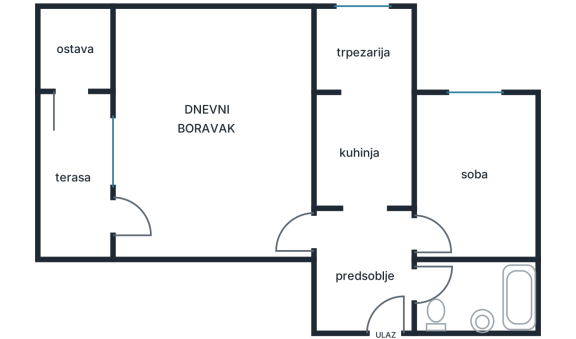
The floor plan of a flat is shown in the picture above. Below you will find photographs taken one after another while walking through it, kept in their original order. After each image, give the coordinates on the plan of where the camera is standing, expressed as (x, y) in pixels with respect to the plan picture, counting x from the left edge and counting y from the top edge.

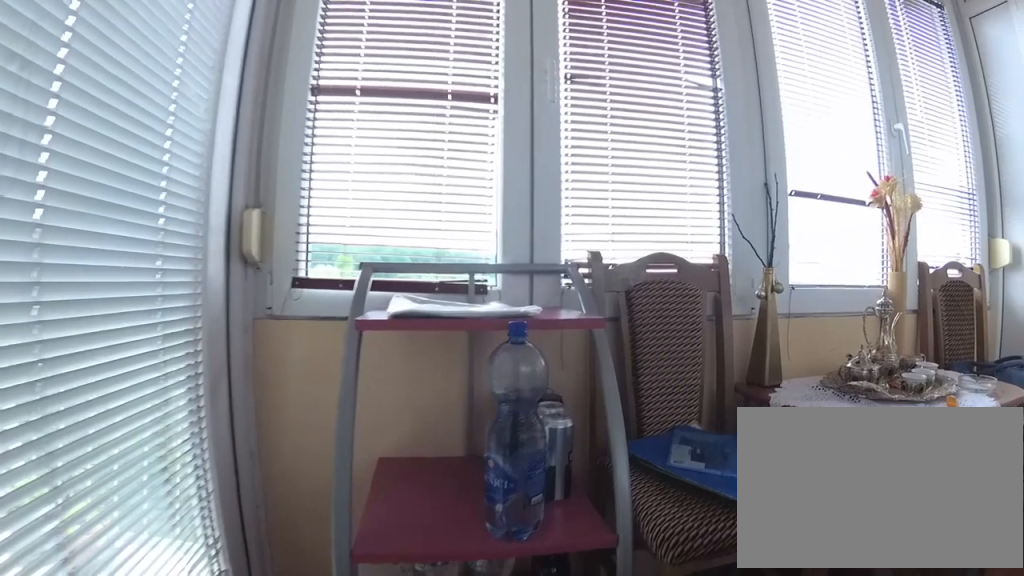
(108, 219)
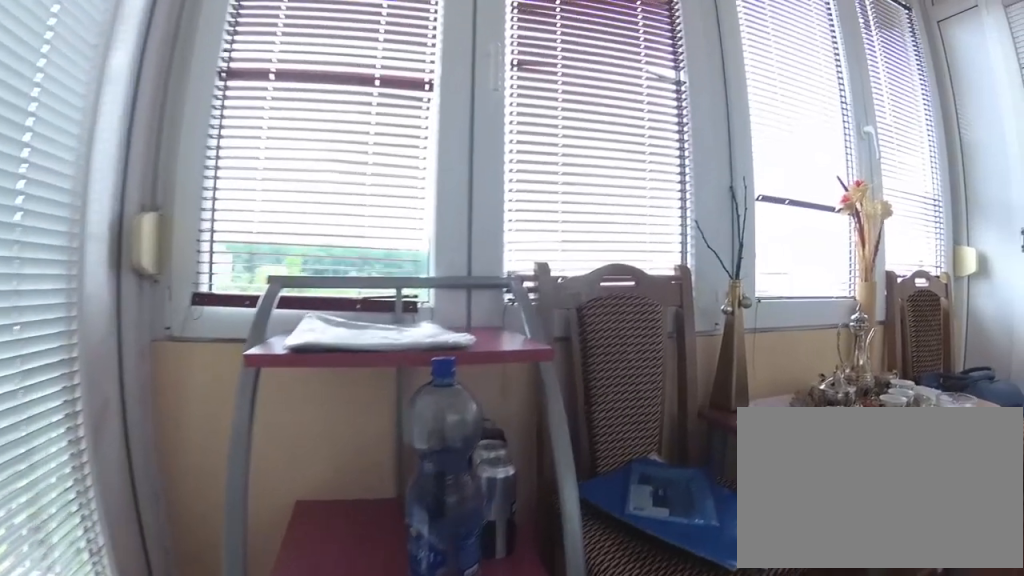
(103, 220)
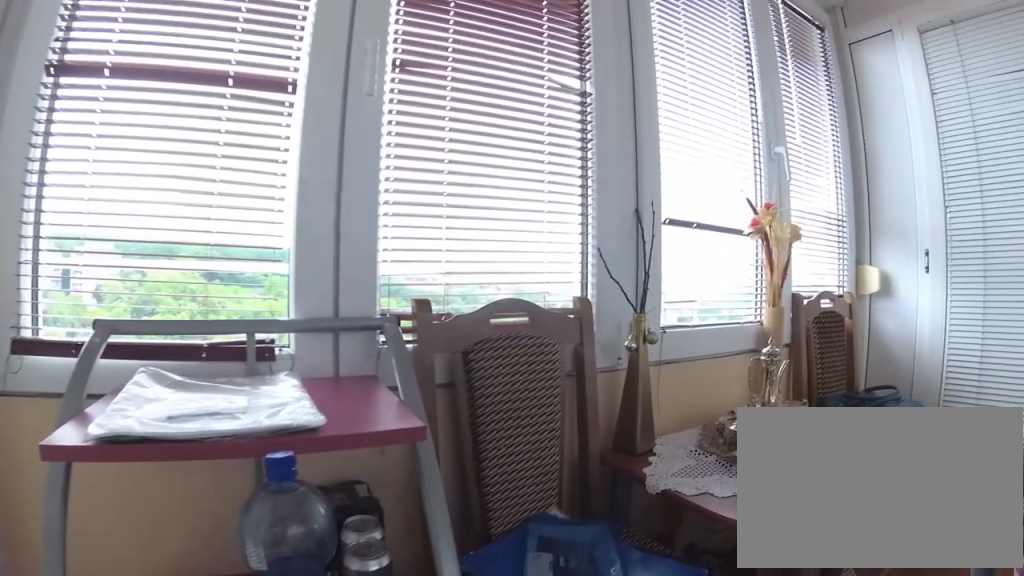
(94, 219)
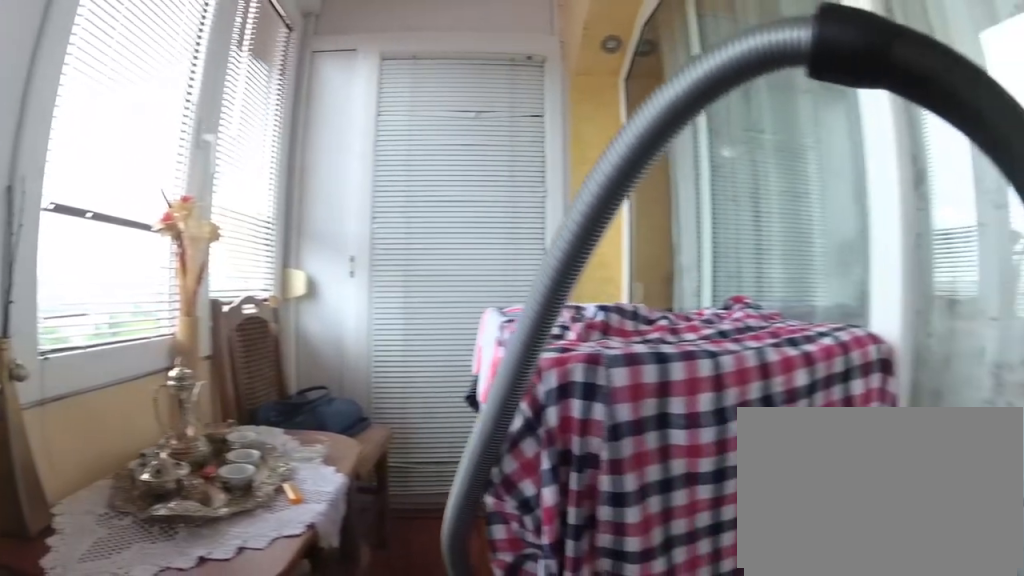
(82, 216)
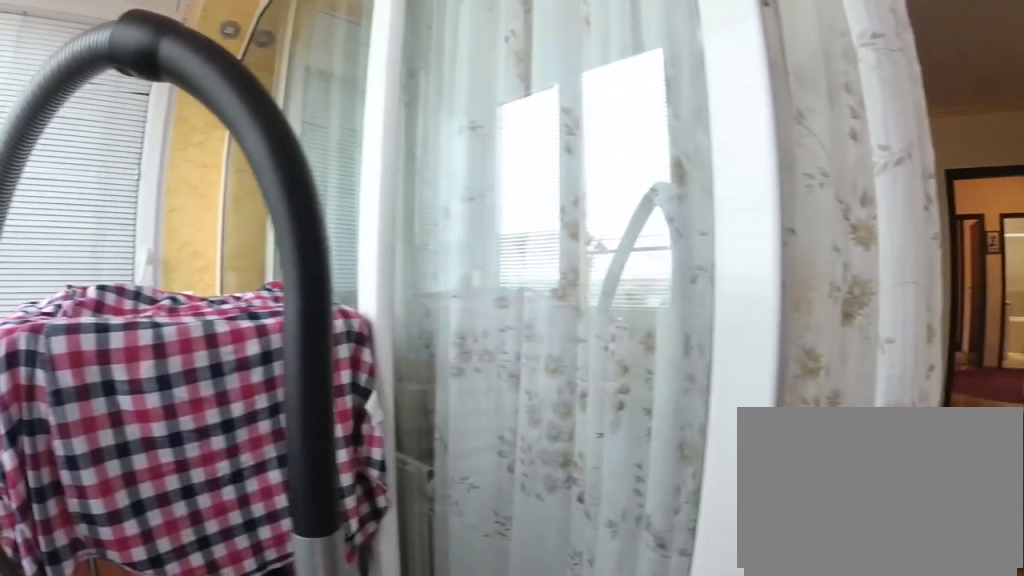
(75, 218)
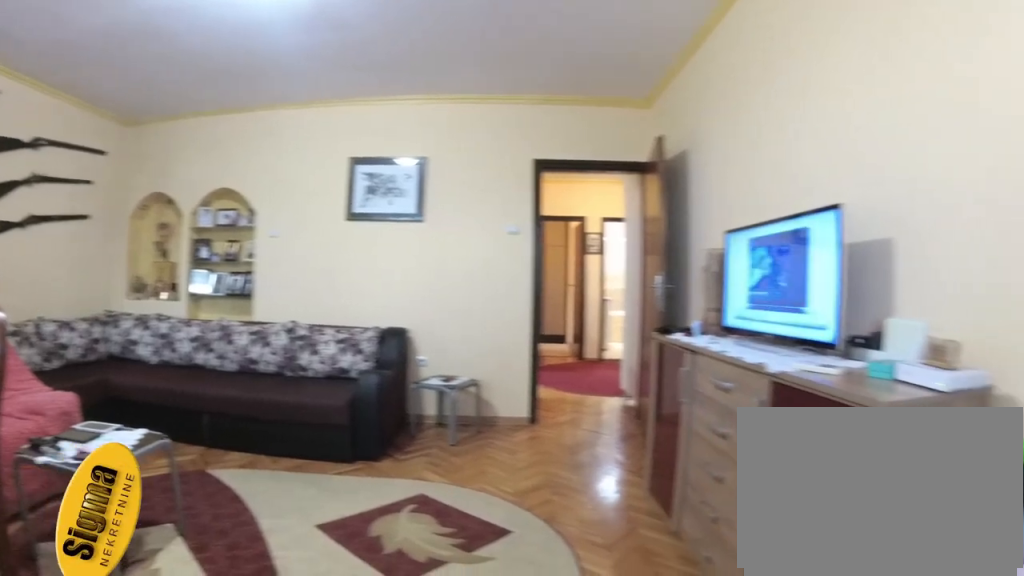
(121, 219)
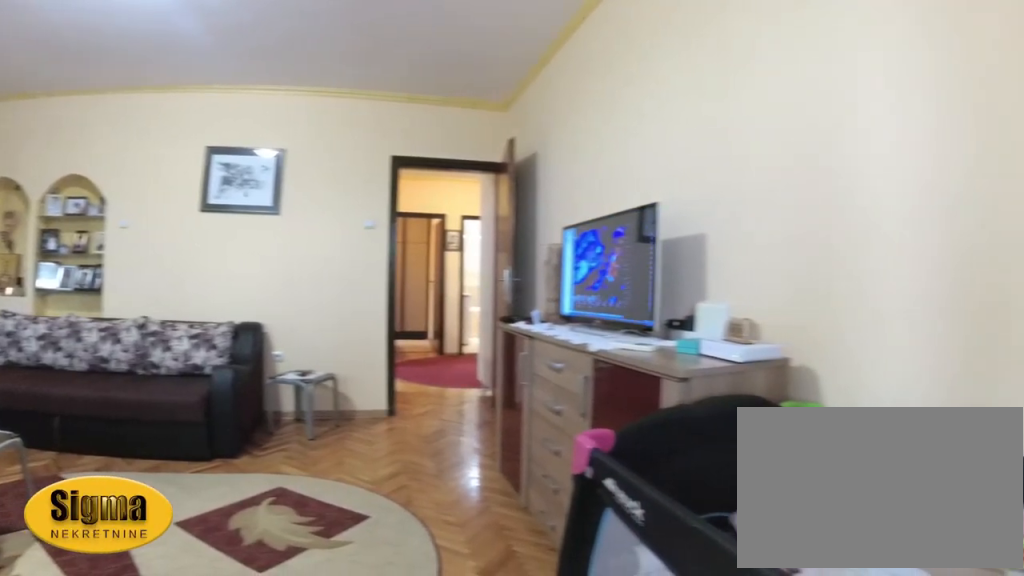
(120, 217)
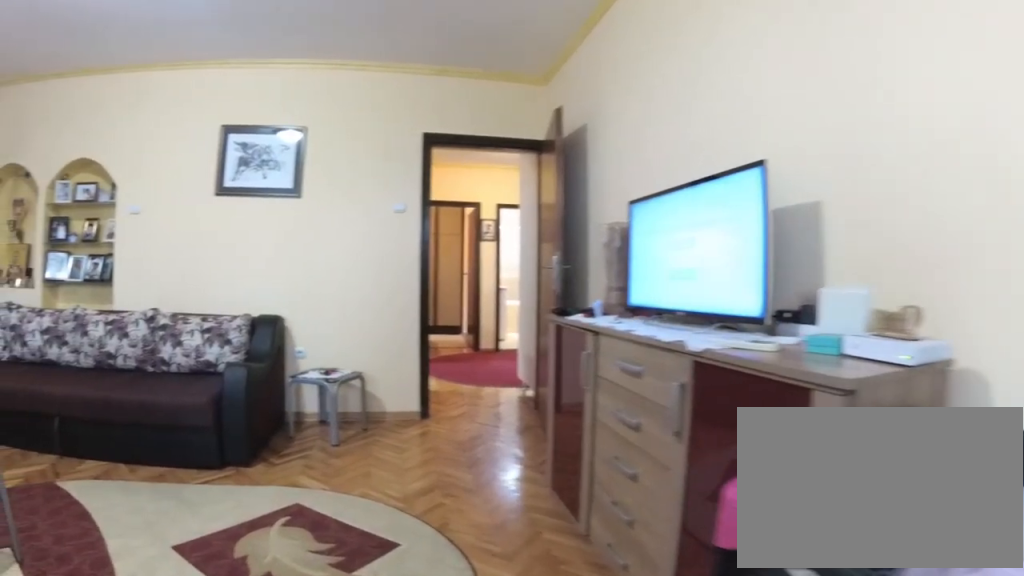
(135, 215)
